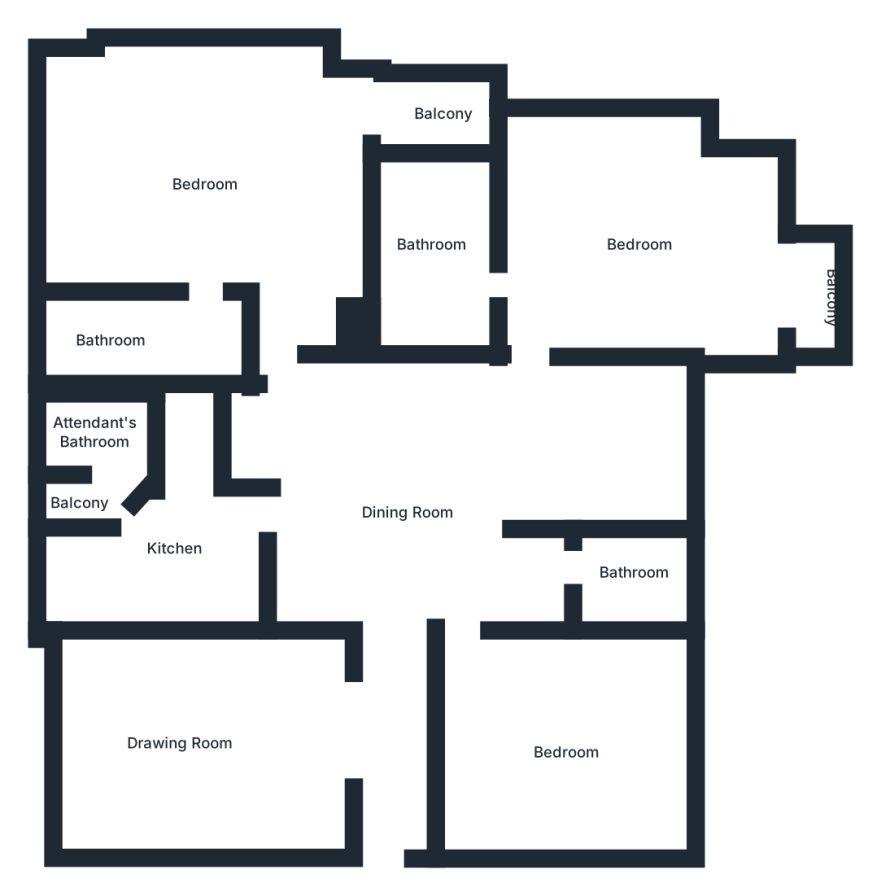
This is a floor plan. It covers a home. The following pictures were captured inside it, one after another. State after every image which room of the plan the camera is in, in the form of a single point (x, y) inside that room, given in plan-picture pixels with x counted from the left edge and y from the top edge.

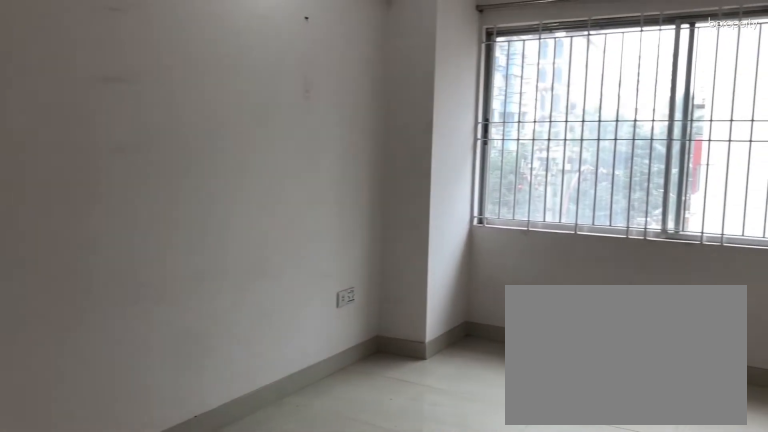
(201, 739)
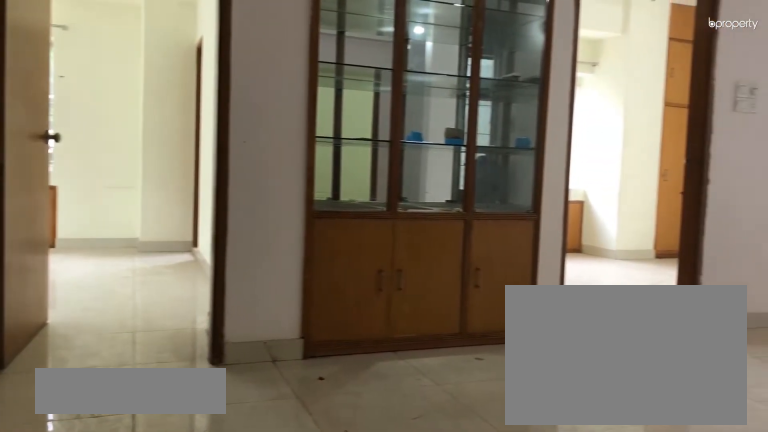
(406, 511)
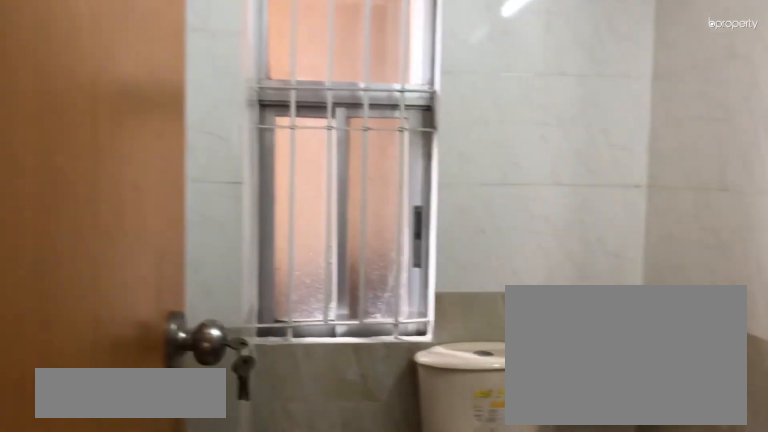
(630, 569)
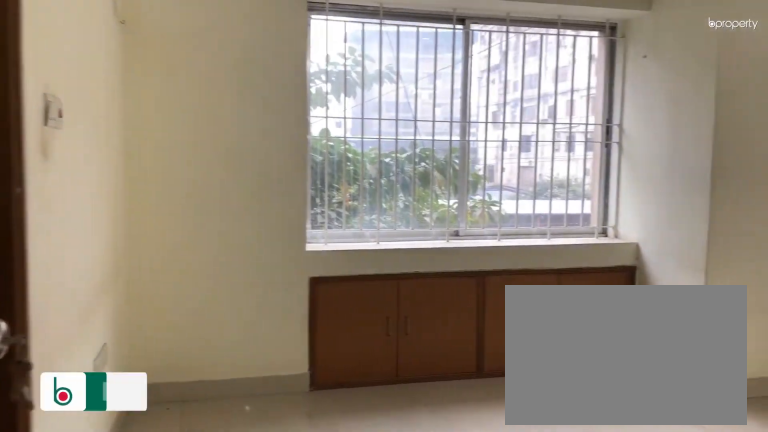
(641, 236)
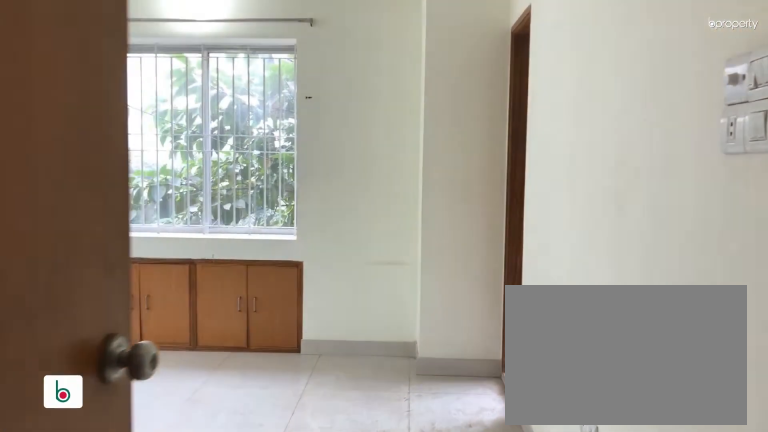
(195, 181)
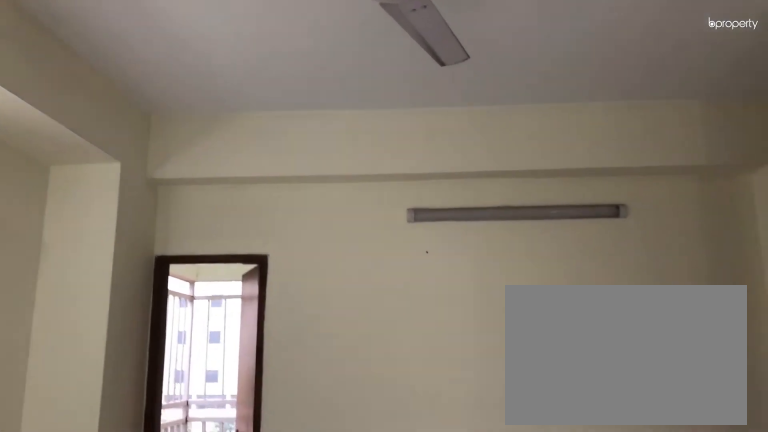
(195, 181)
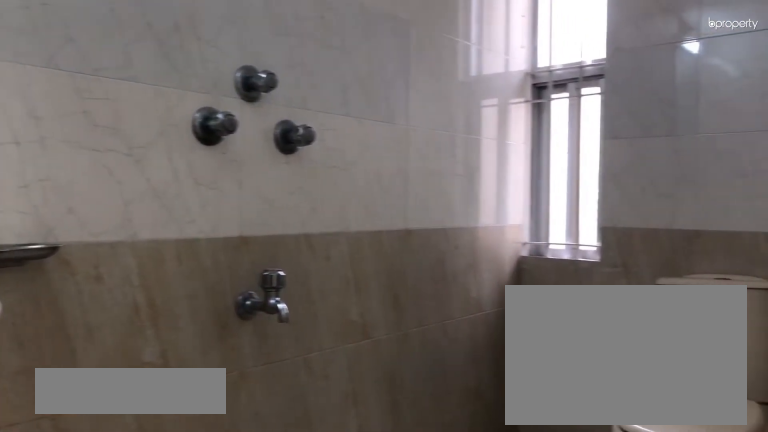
(132, 331)
